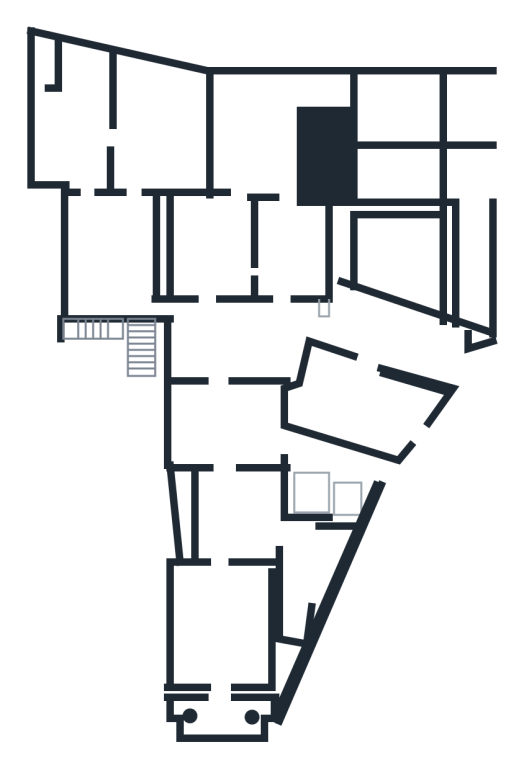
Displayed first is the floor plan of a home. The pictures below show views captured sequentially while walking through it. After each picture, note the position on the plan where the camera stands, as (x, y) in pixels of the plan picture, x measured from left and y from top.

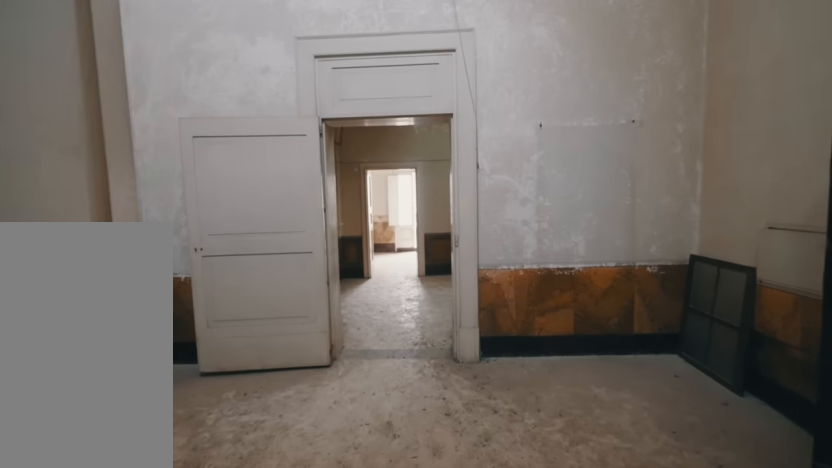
(224, 432)
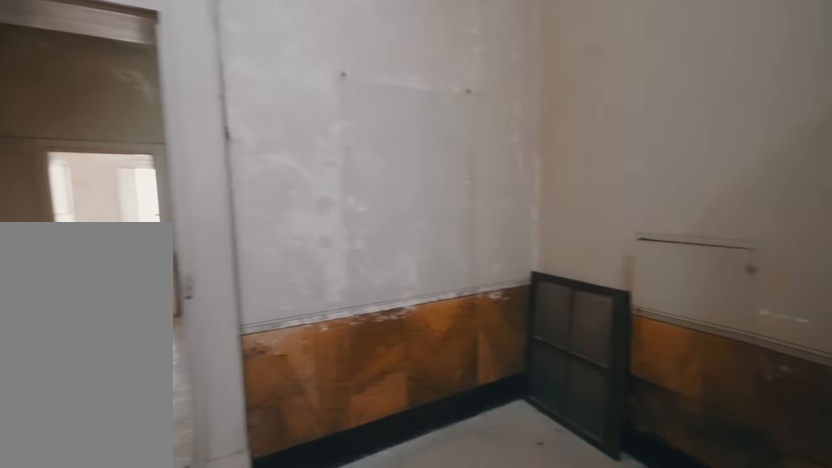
(224, 432)
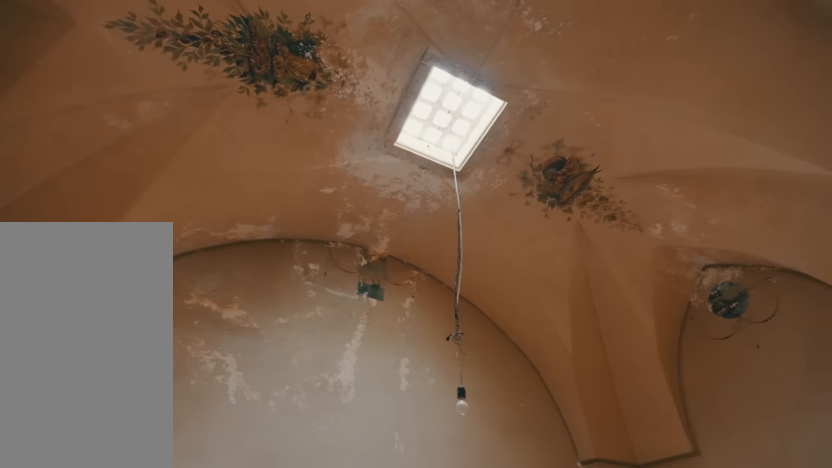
(238, 347)
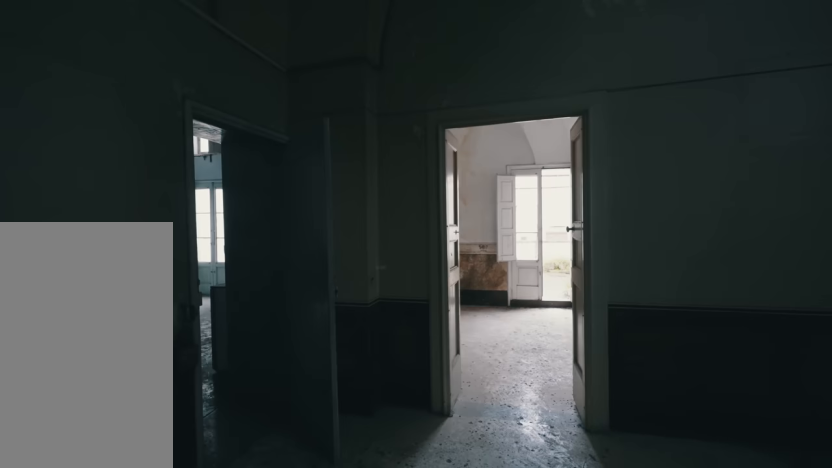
(238, 347)
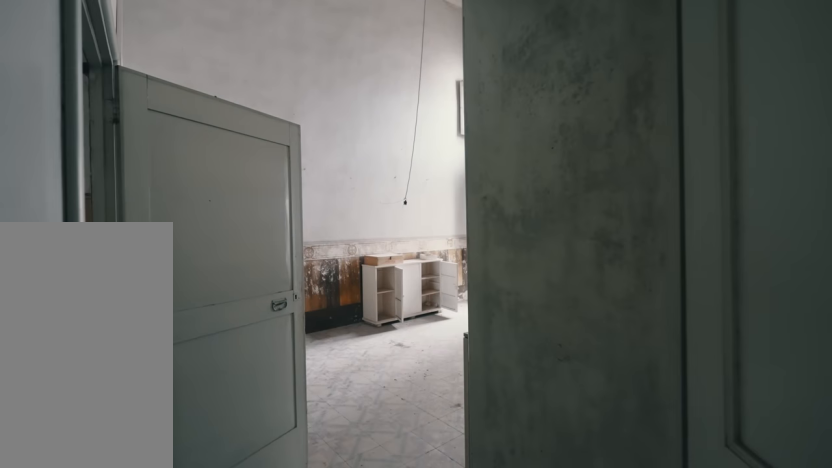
(182, 309)
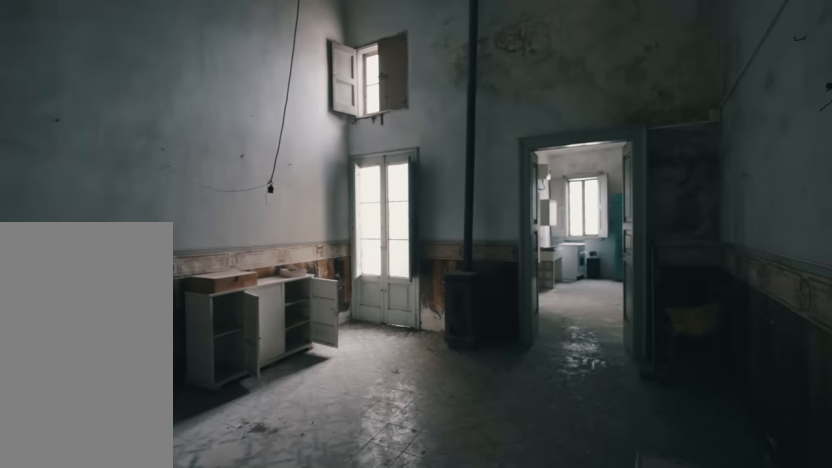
(113, 261)
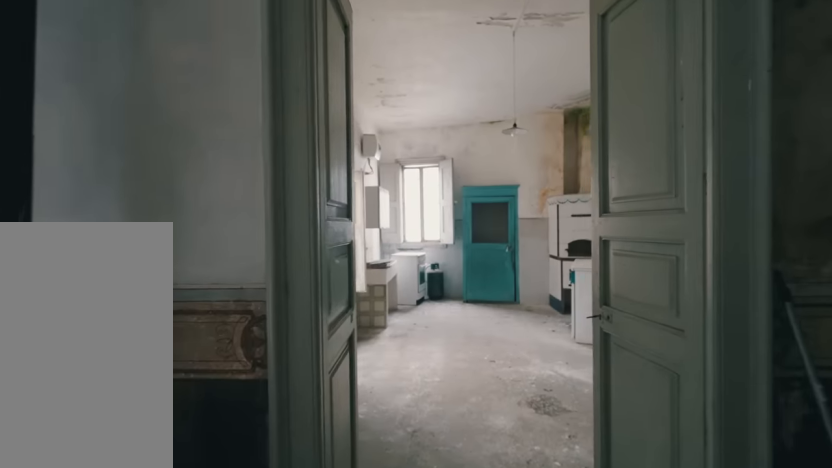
(115, 251)
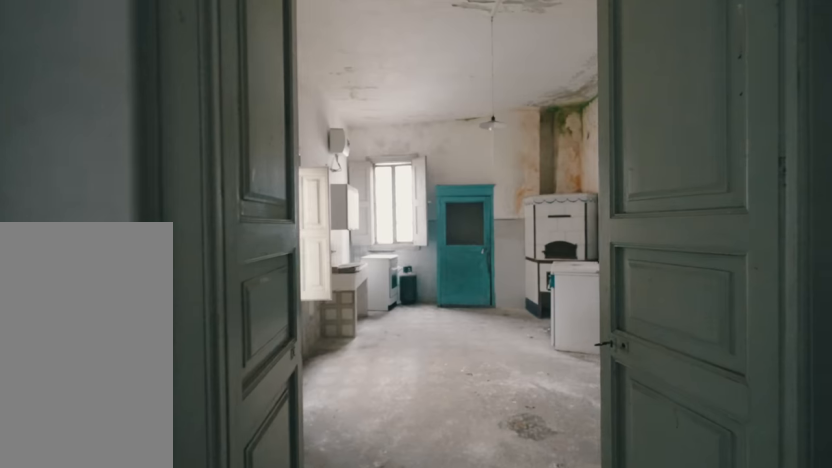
(120, 230)
